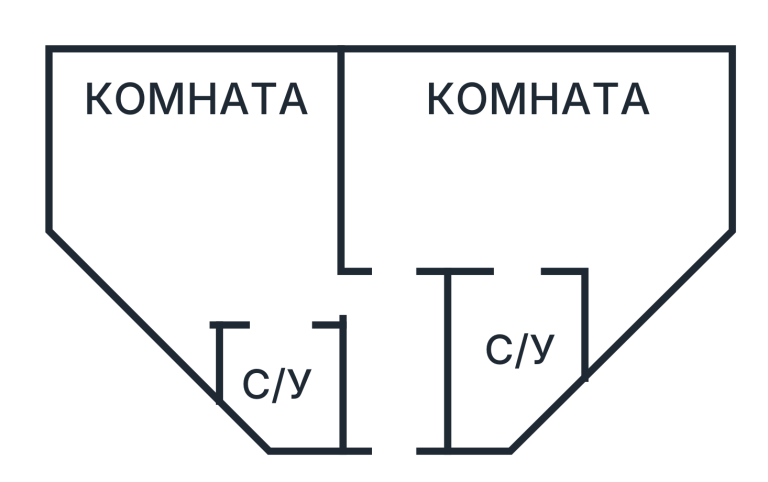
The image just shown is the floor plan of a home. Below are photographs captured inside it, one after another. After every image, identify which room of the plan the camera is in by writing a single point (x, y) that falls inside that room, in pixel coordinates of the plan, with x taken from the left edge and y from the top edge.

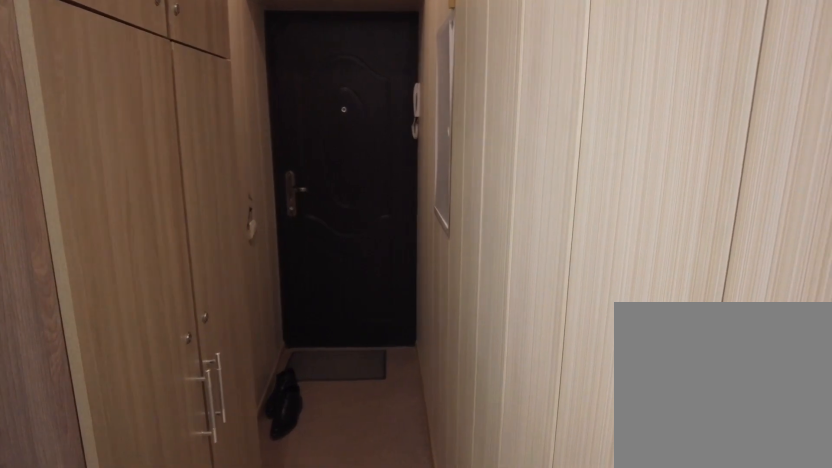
(403, 380)
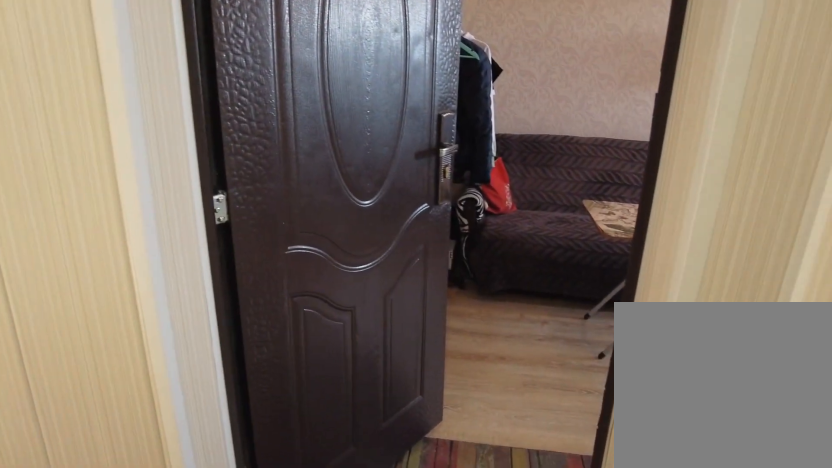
(403, 380)
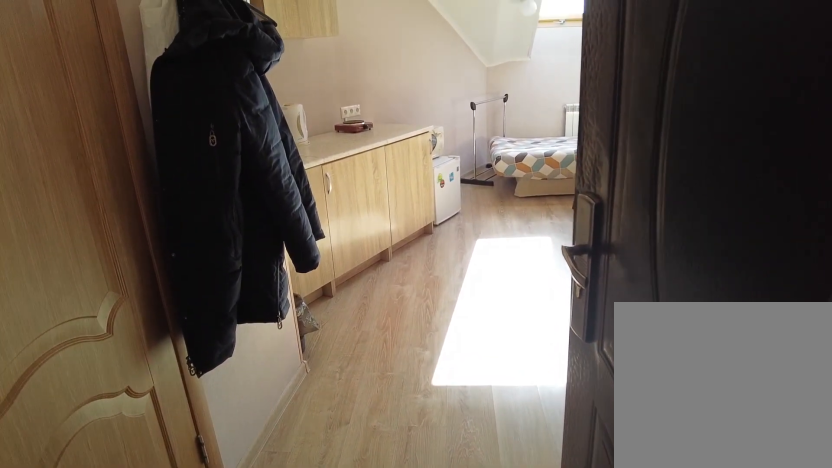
(369, 308)
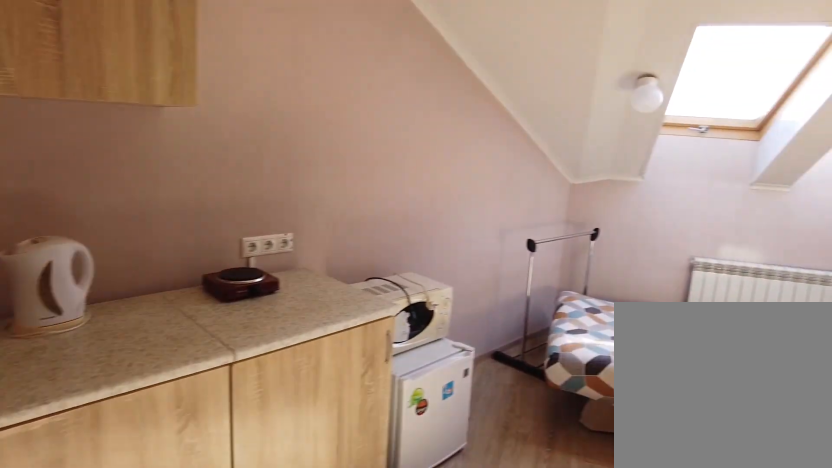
(251, 258)
